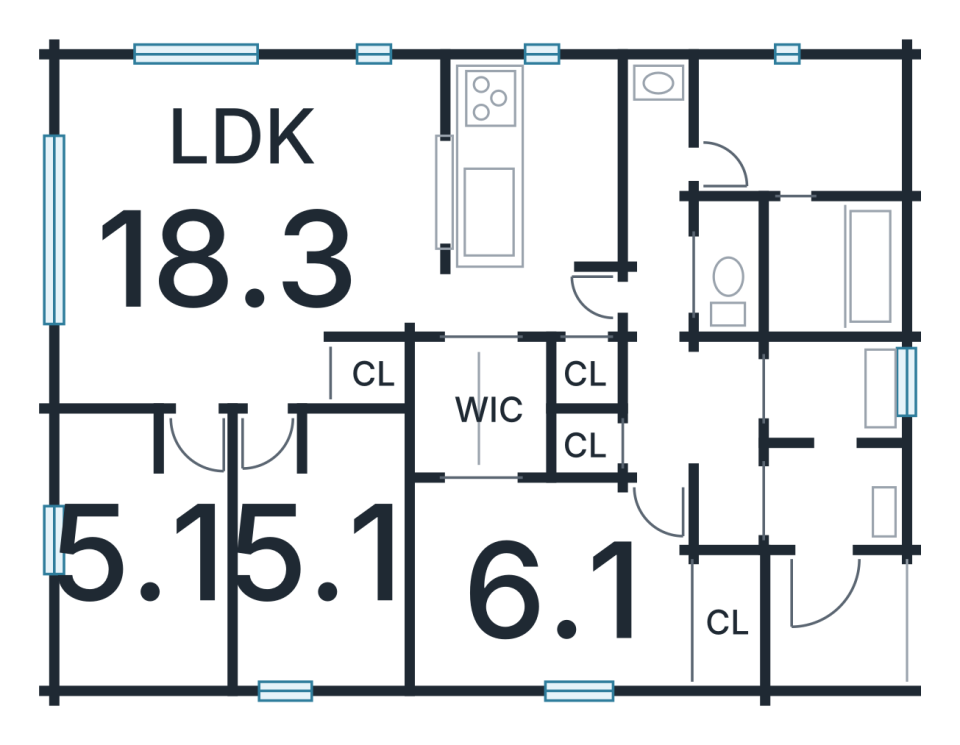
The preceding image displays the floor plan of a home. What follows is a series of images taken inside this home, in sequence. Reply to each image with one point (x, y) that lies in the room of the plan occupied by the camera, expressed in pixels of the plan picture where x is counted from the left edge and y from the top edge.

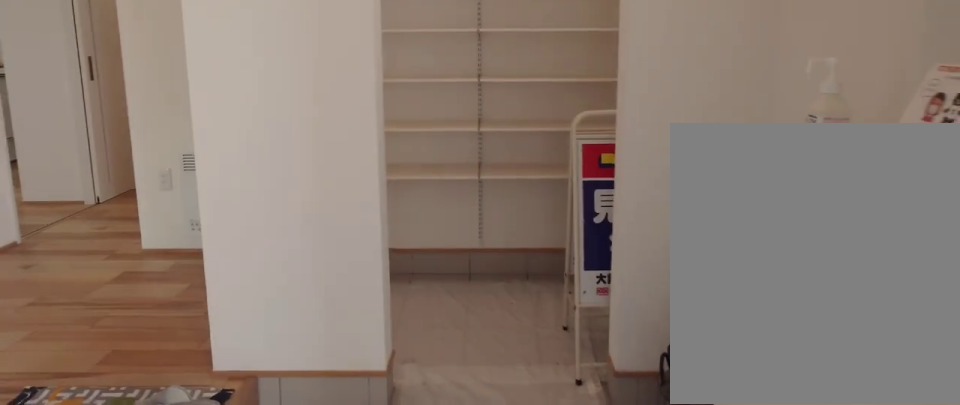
(831, 431)
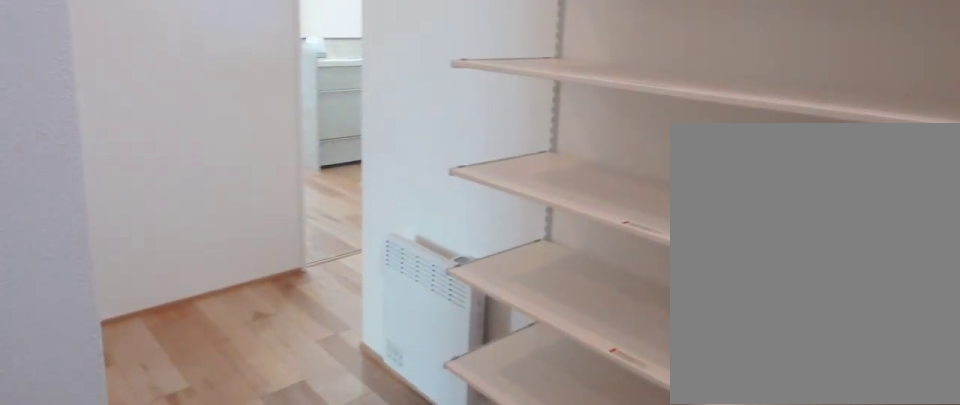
(831, 431)
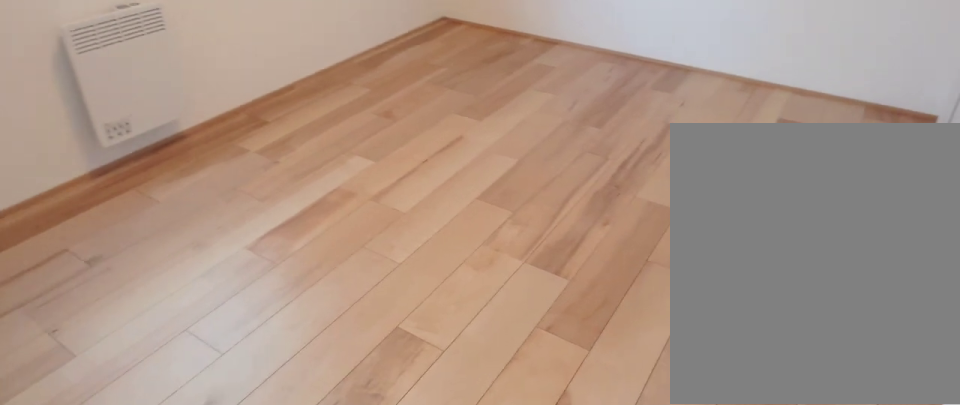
(536, 586)
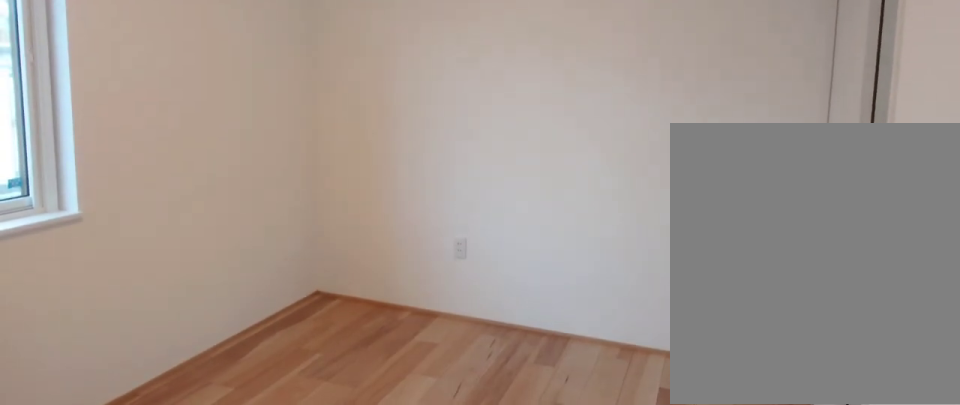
(536, 586)
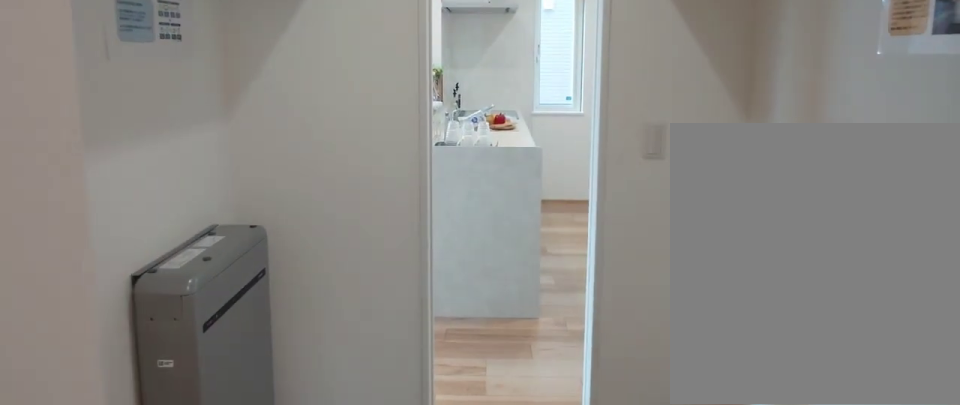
(480, 416)
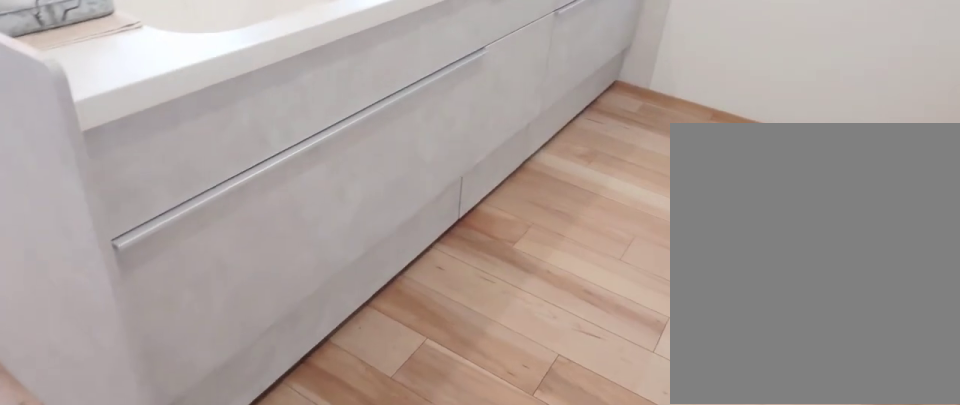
(528, 194)
